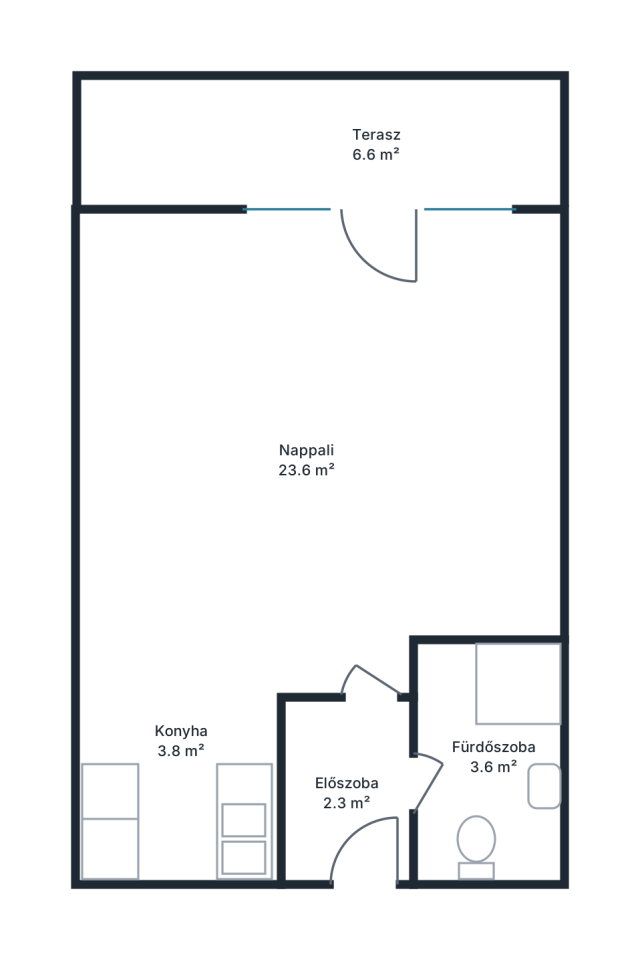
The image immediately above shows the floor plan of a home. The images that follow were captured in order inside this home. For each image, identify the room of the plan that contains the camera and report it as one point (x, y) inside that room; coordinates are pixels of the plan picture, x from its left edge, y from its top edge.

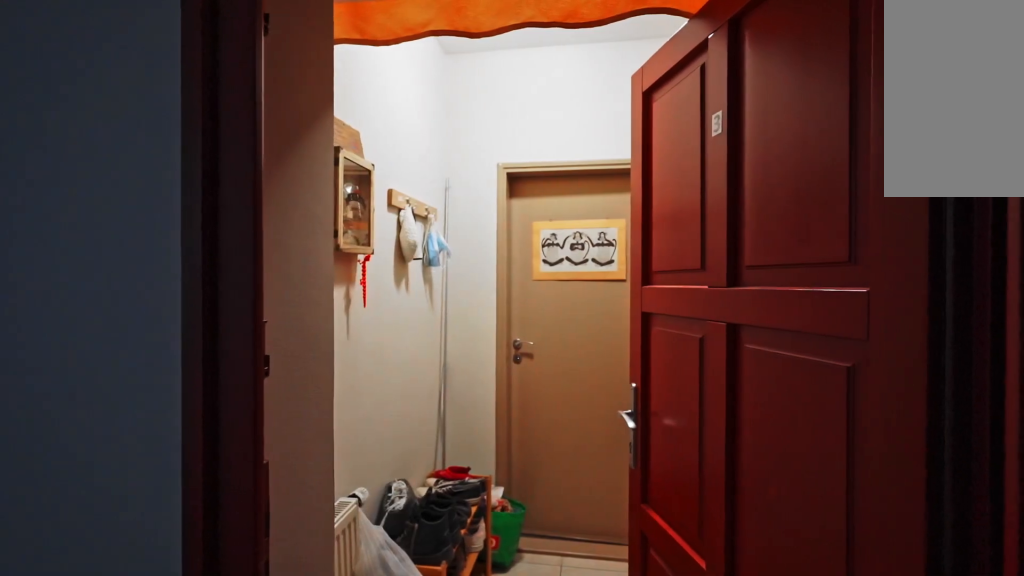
(352, 773)
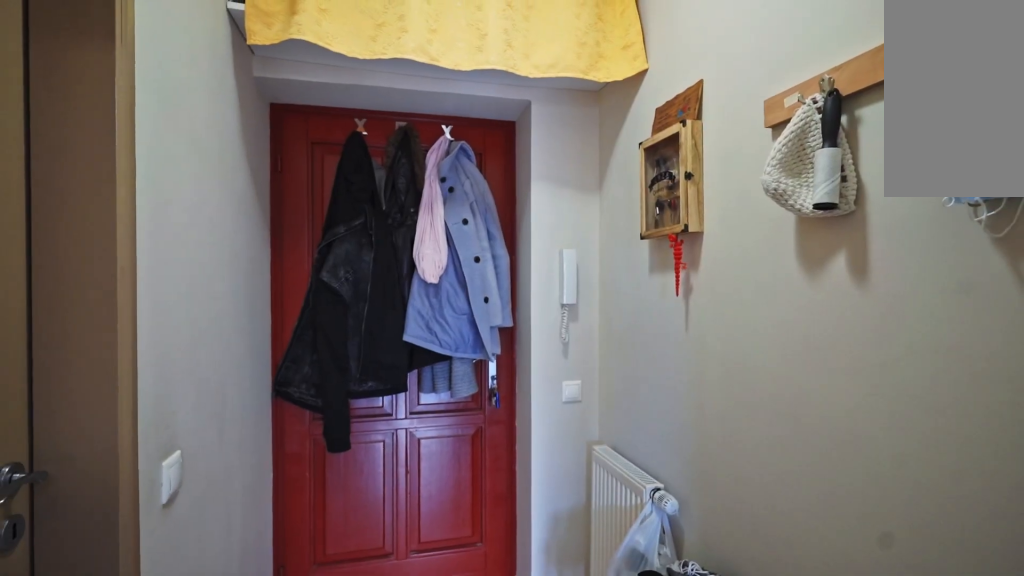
(352, 773)
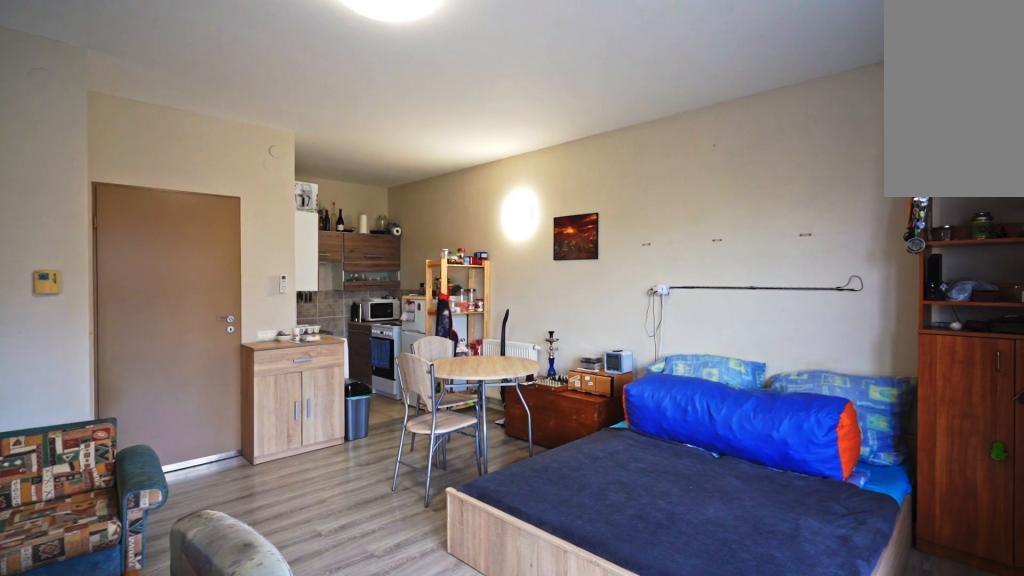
(310, 457)
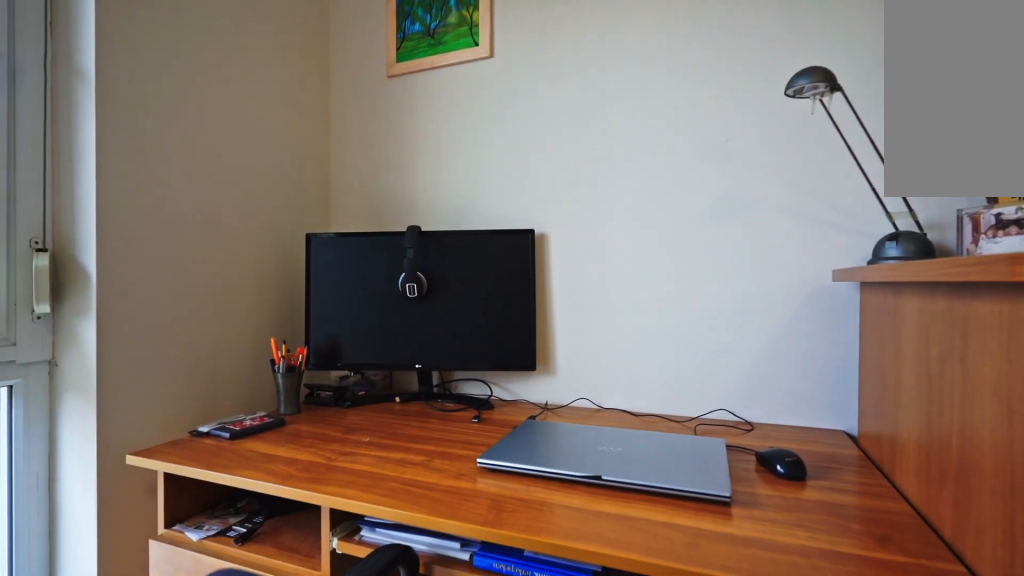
(310, 457)
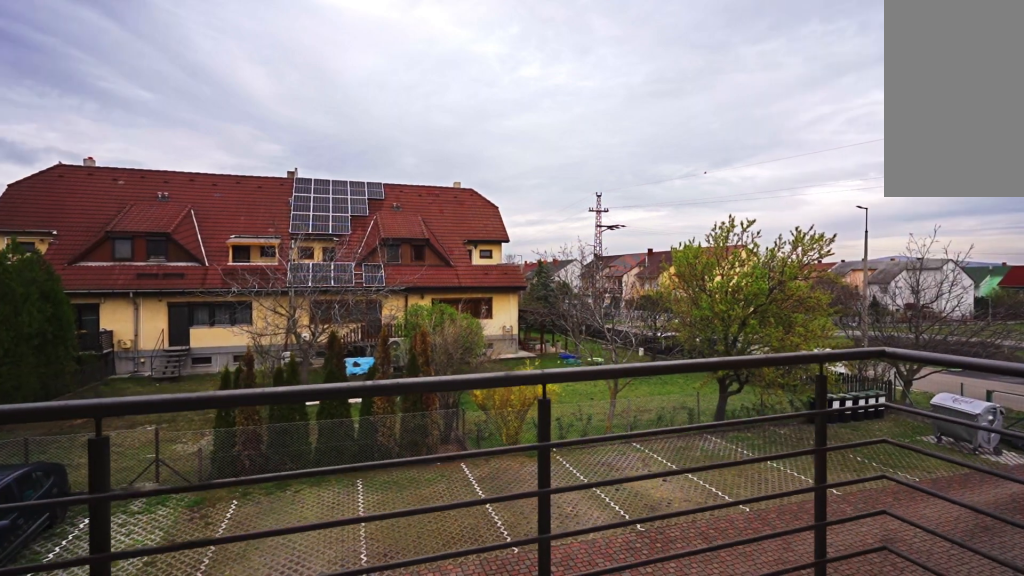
(386, 145)
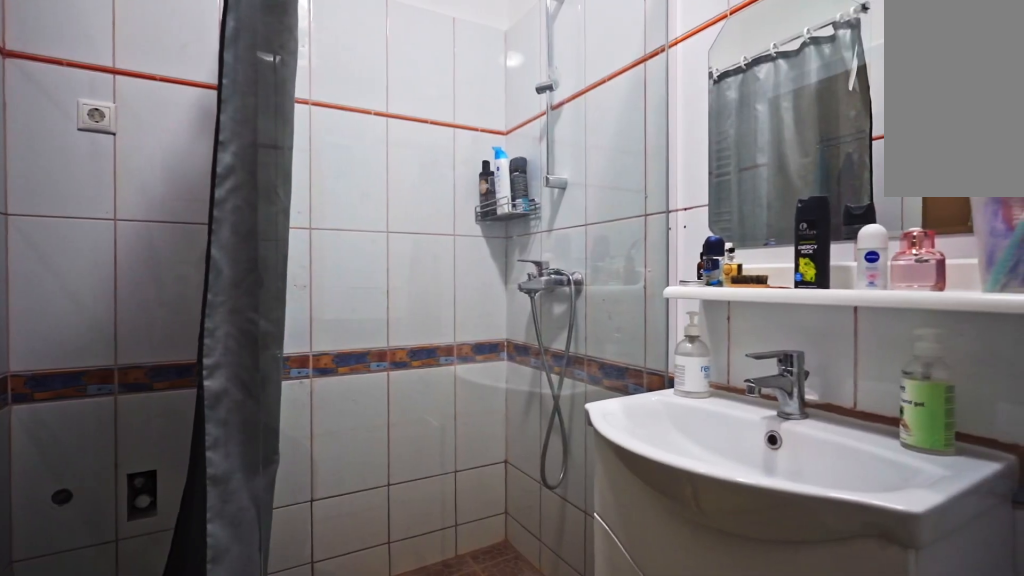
(491, 779)
